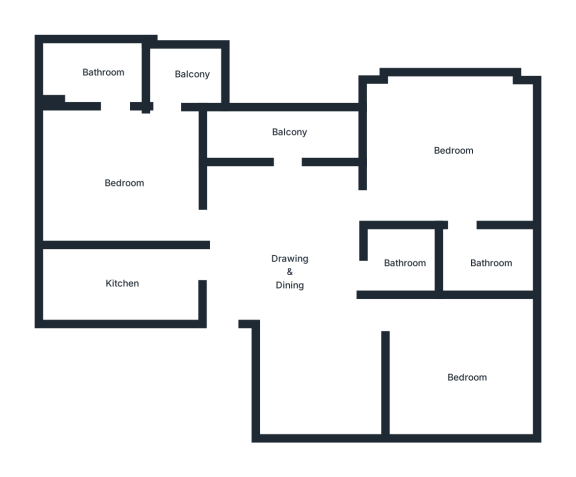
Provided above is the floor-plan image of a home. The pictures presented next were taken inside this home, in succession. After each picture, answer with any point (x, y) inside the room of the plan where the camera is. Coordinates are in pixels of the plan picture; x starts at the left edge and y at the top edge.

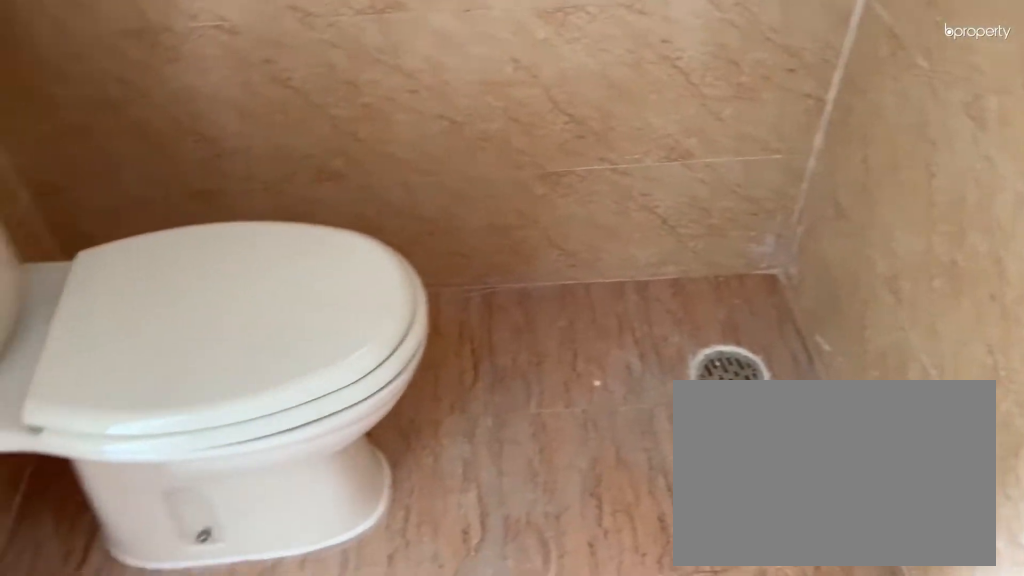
(490, 258)
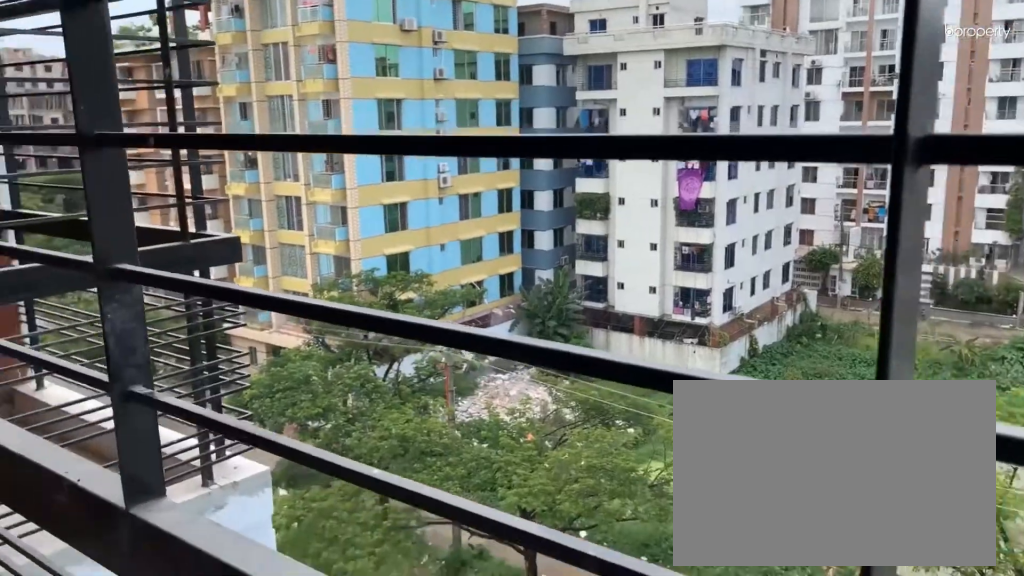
(289, 136)
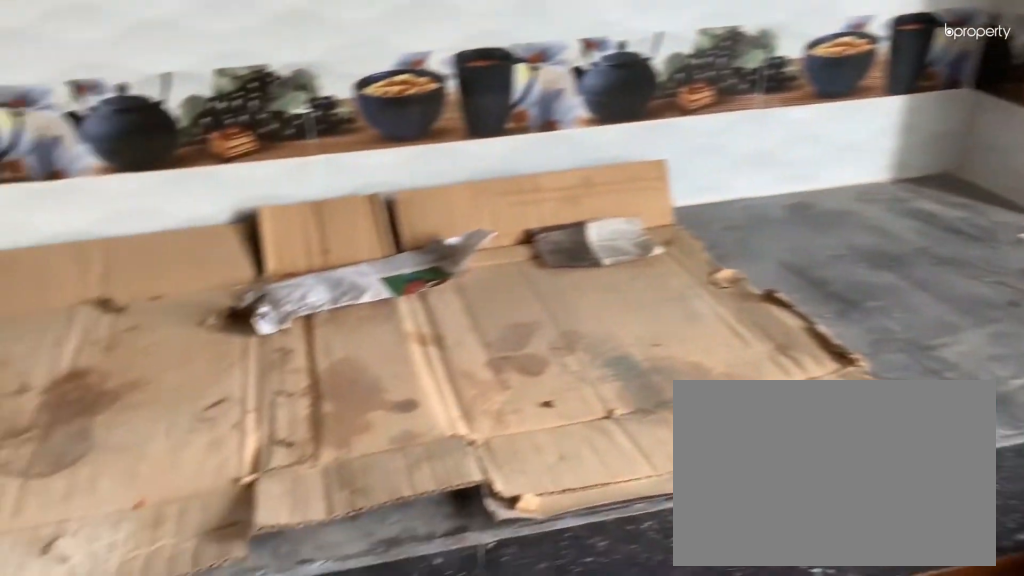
(122, 282)
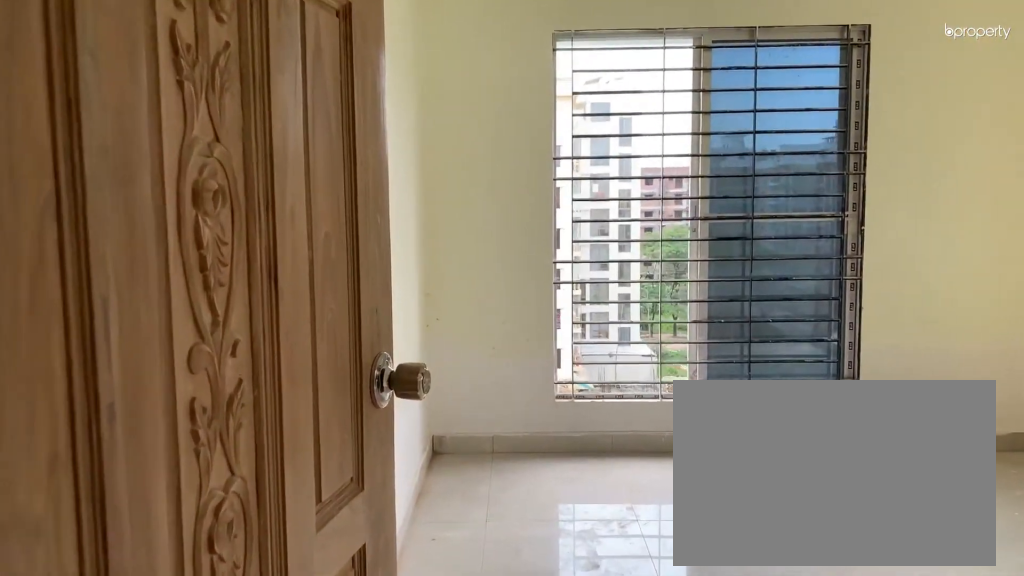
(125, 184)
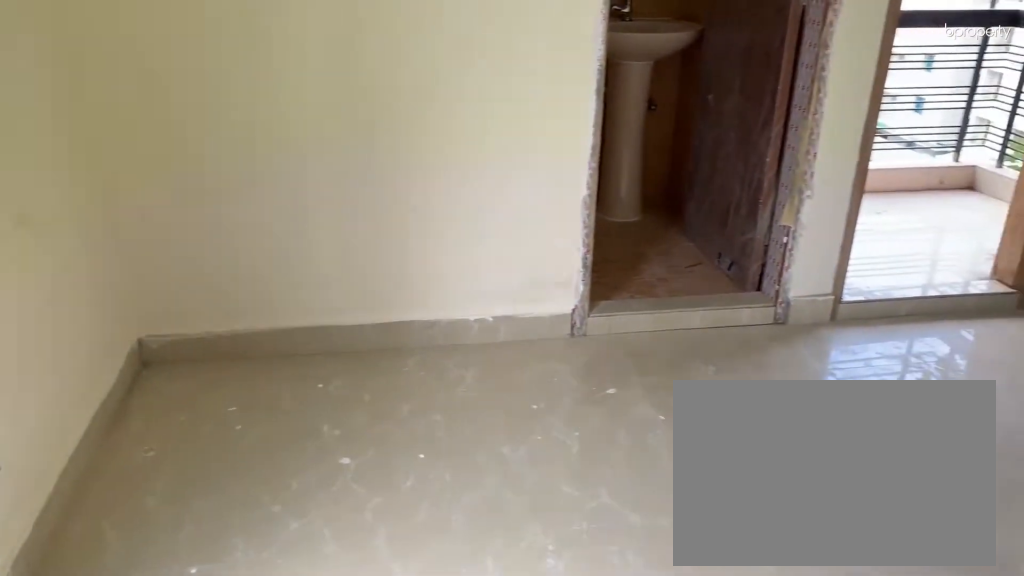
(125, 184)
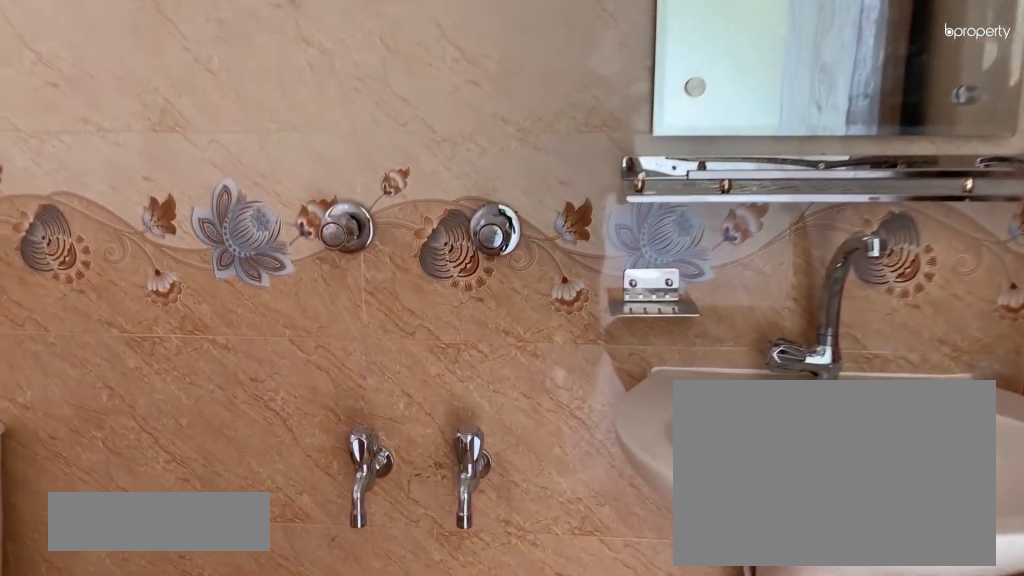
(103, 73)
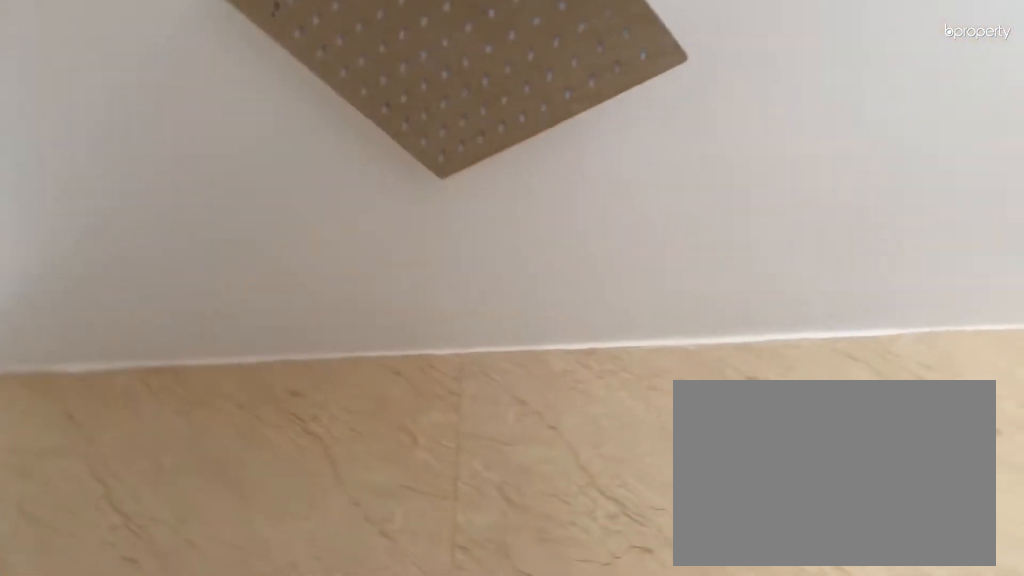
(103, 73)
